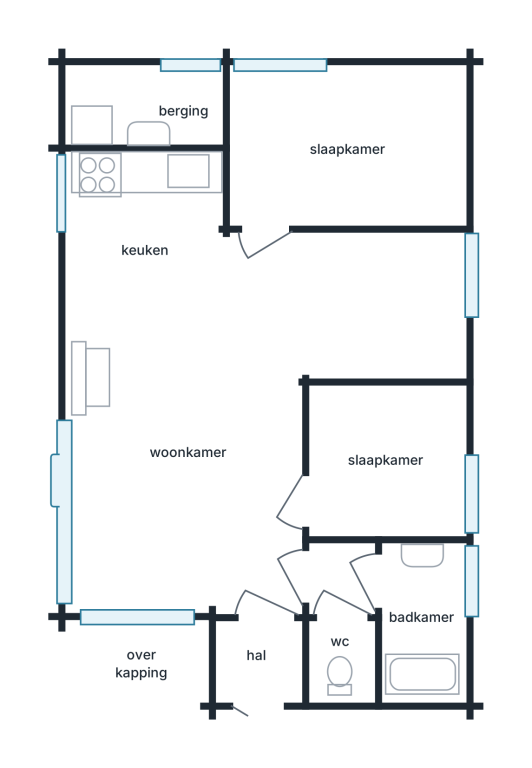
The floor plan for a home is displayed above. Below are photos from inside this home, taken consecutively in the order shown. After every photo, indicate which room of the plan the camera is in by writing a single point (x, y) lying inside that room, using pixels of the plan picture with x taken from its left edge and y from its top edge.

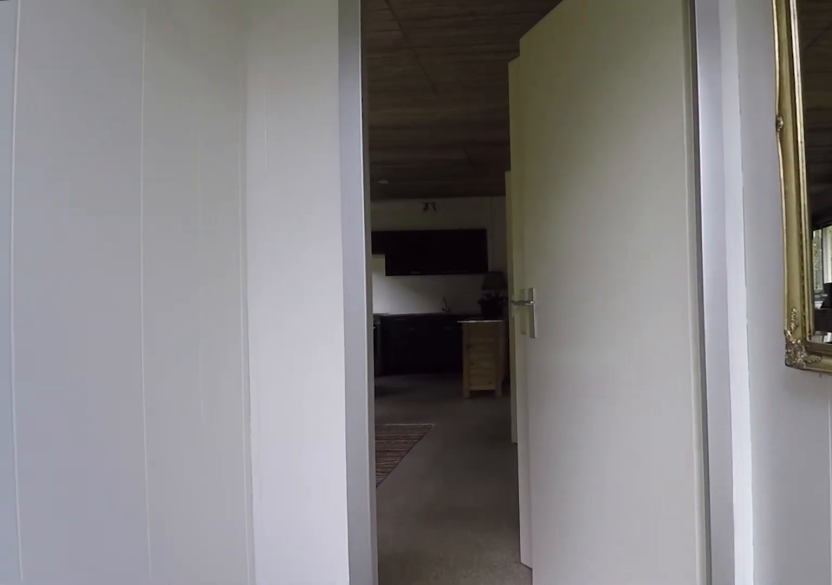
(261, 657)
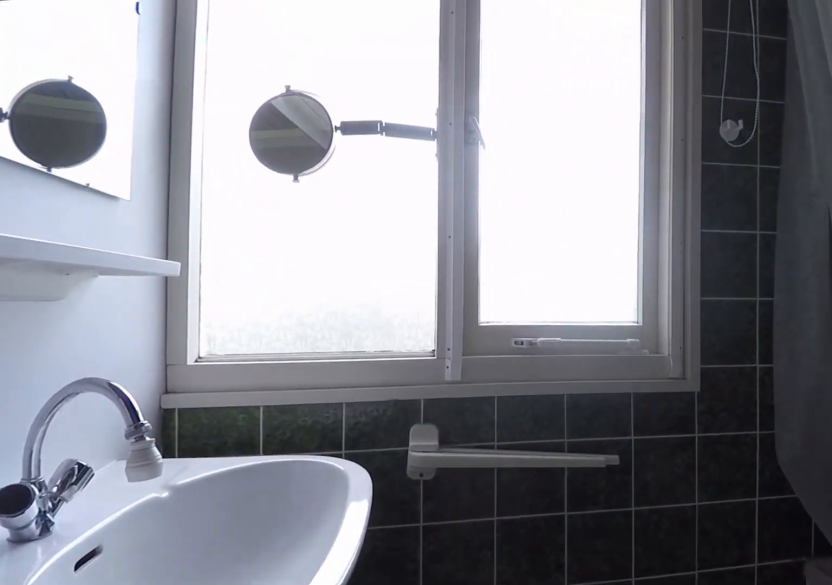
(422, 618)
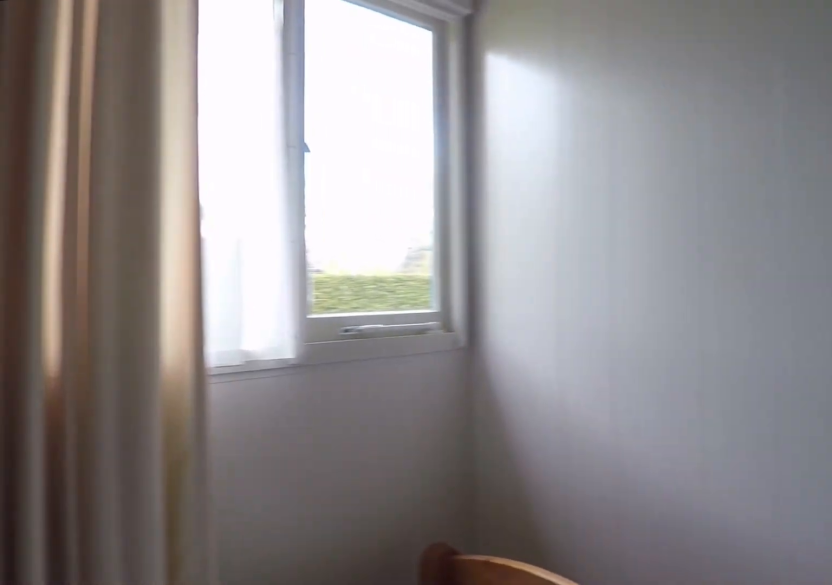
(384, 461)
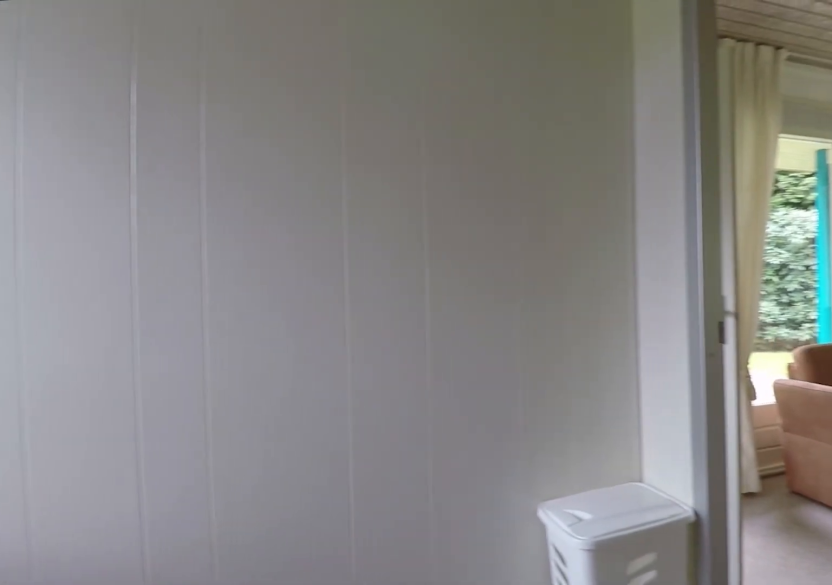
(384, 461)
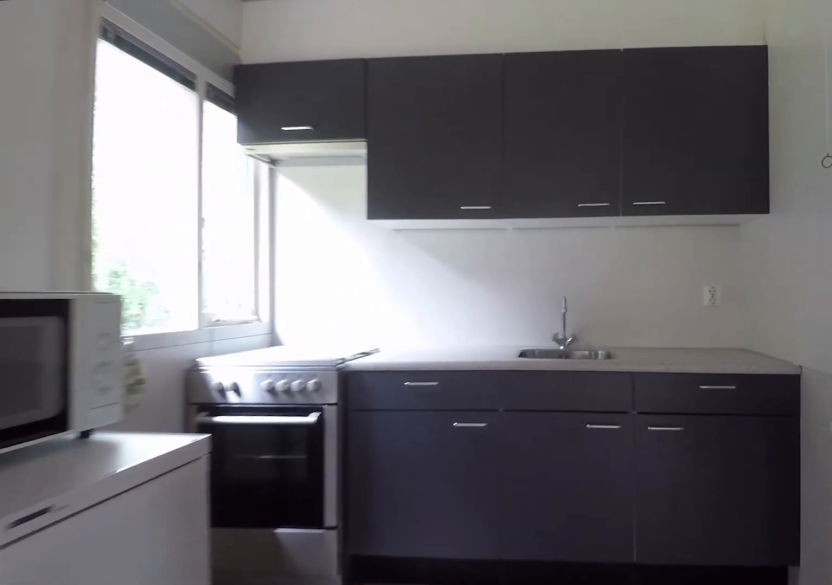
(143, 203)
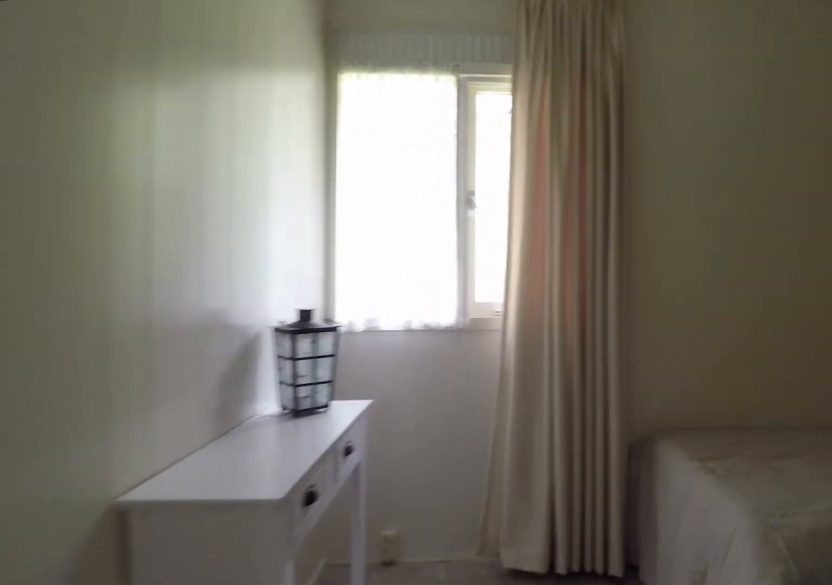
(344, 150)
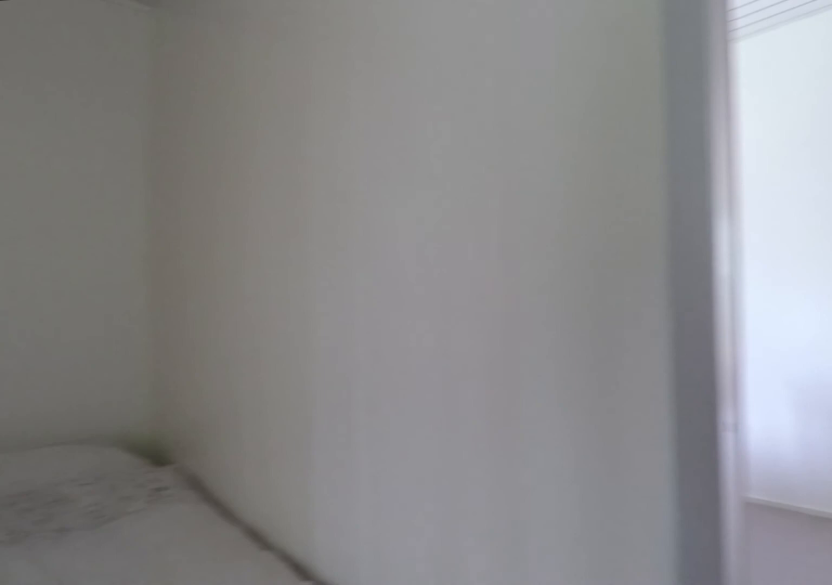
(344, 150)
